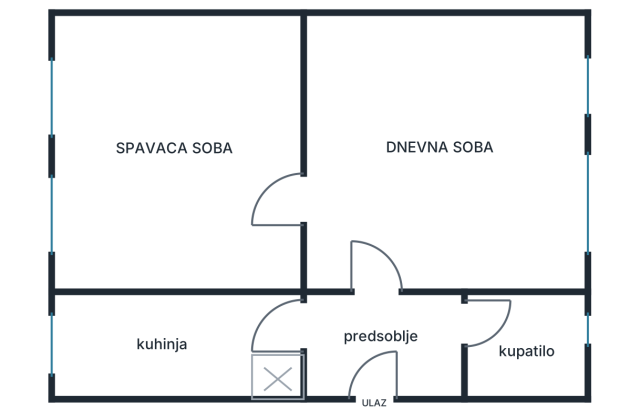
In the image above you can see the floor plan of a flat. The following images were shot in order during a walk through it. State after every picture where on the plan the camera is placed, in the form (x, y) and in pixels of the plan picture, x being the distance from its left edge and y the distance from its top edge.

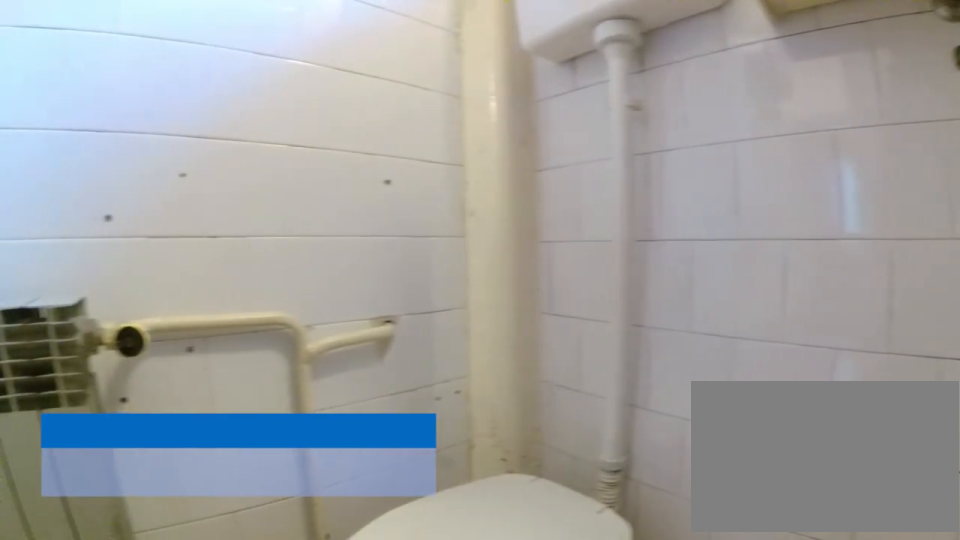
(530, 361)
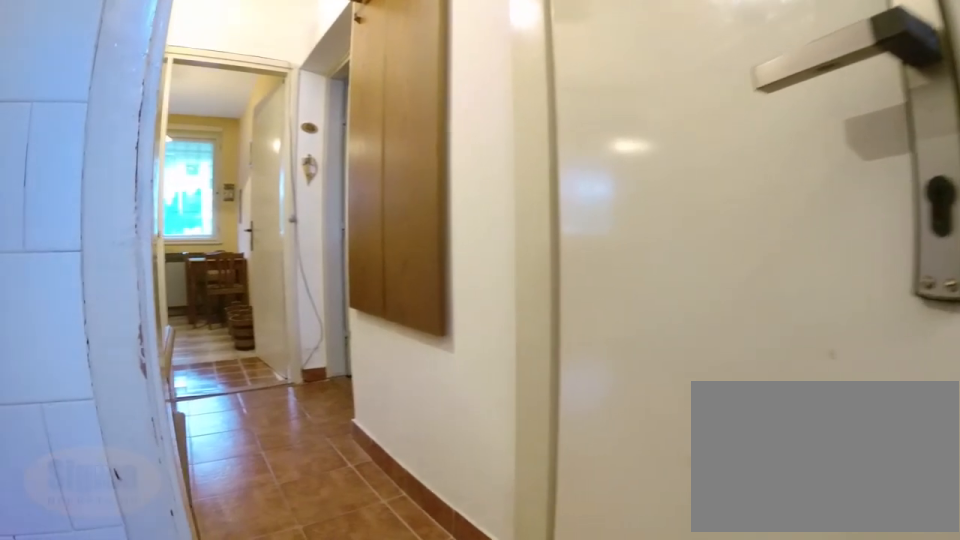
(514, 334)
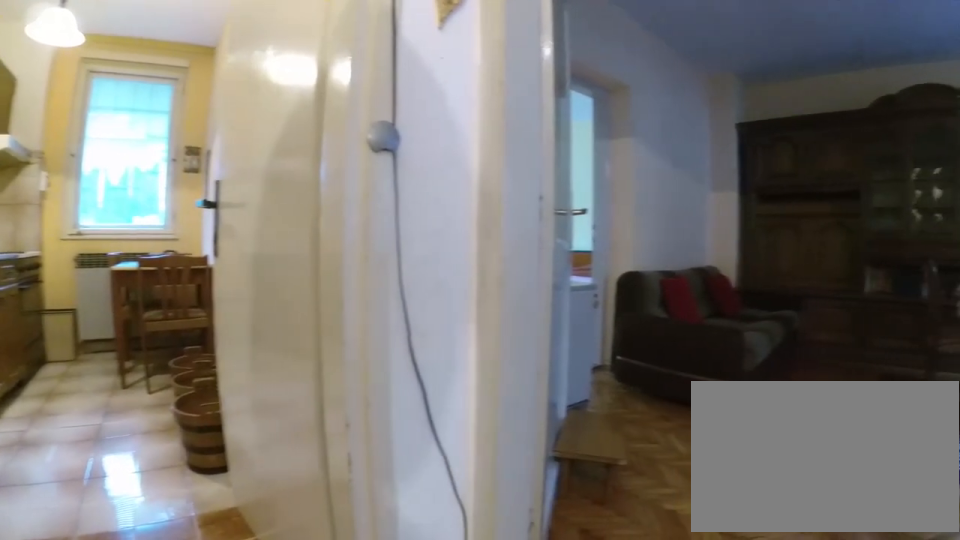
(386, 341)
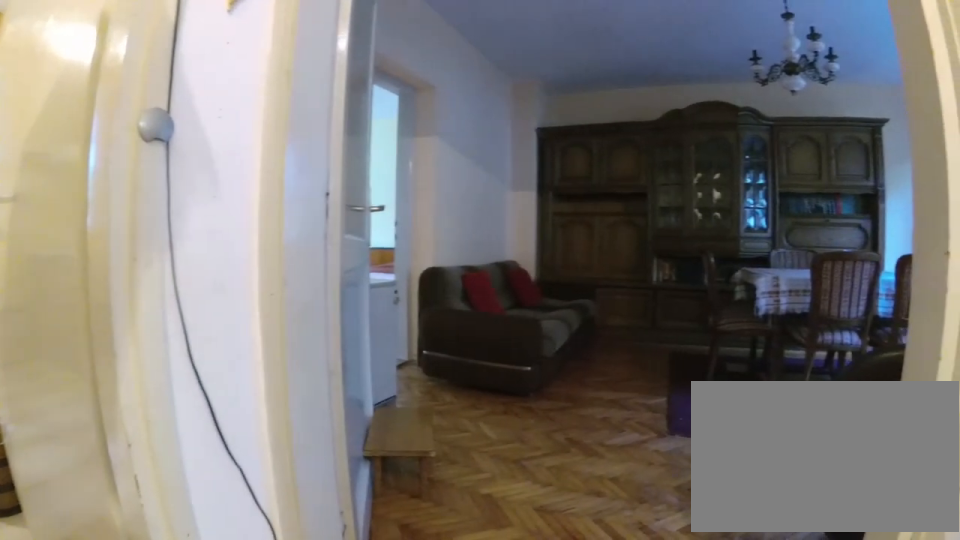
(384, 343)
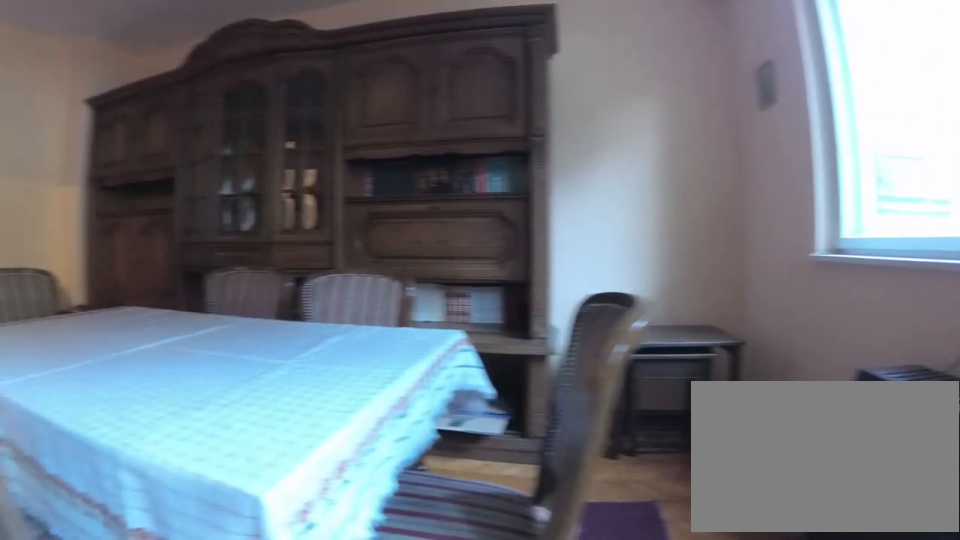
(539, 206)
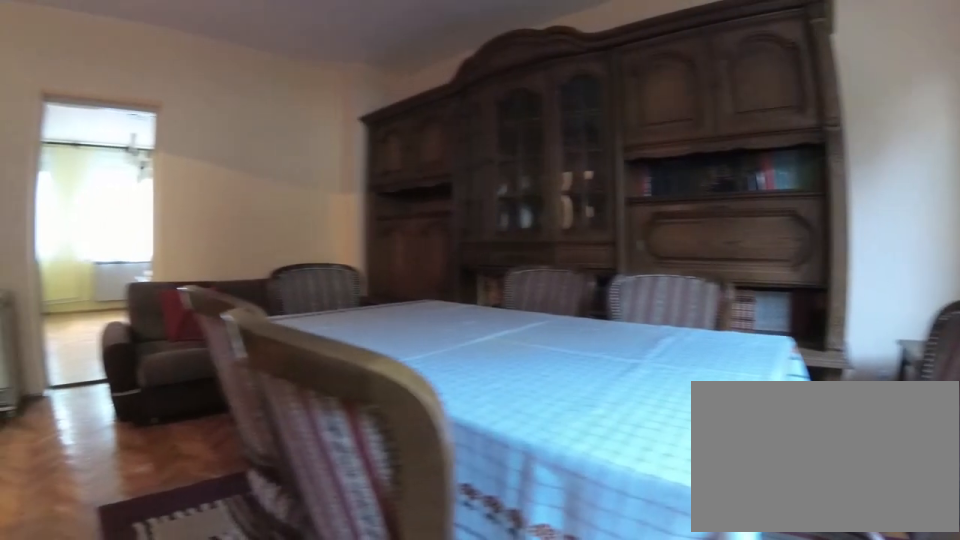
(546, 209)
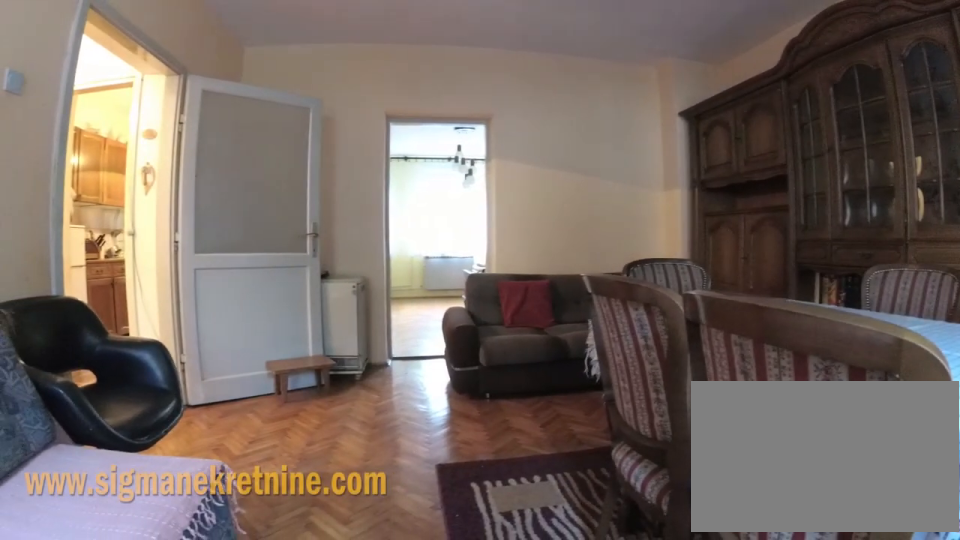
(553, 211)
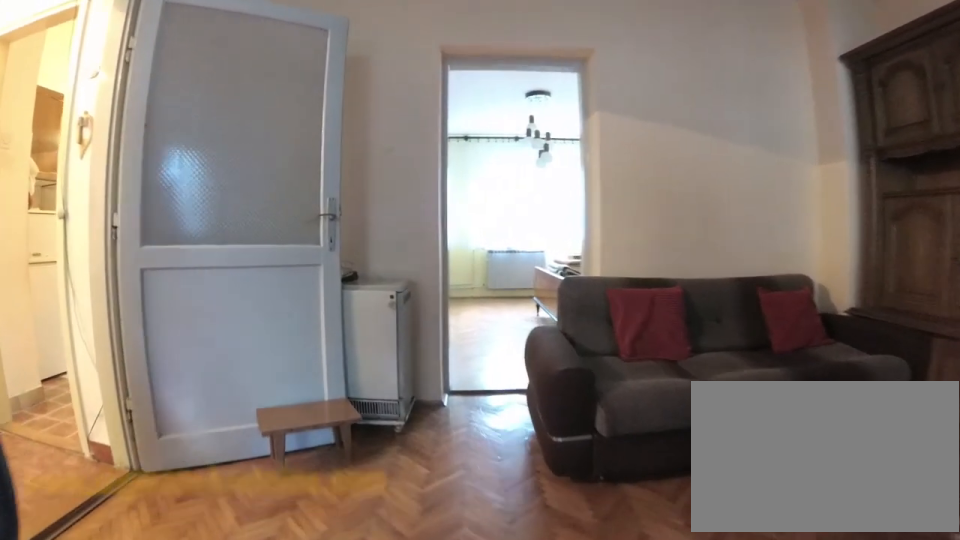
(488, 211)
